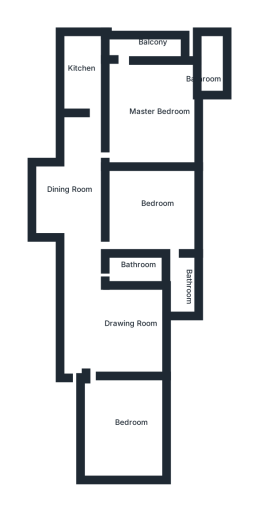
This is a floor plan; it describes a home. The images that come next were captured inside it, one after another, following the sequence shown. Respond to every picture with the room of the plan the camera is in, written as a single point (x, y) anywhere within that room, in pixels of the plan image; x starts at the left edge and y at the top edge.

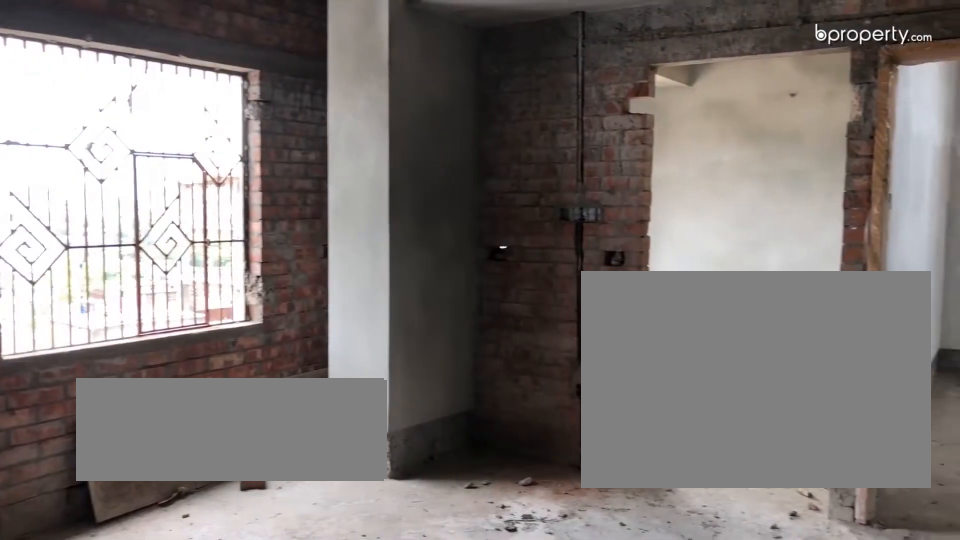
(109, 335)
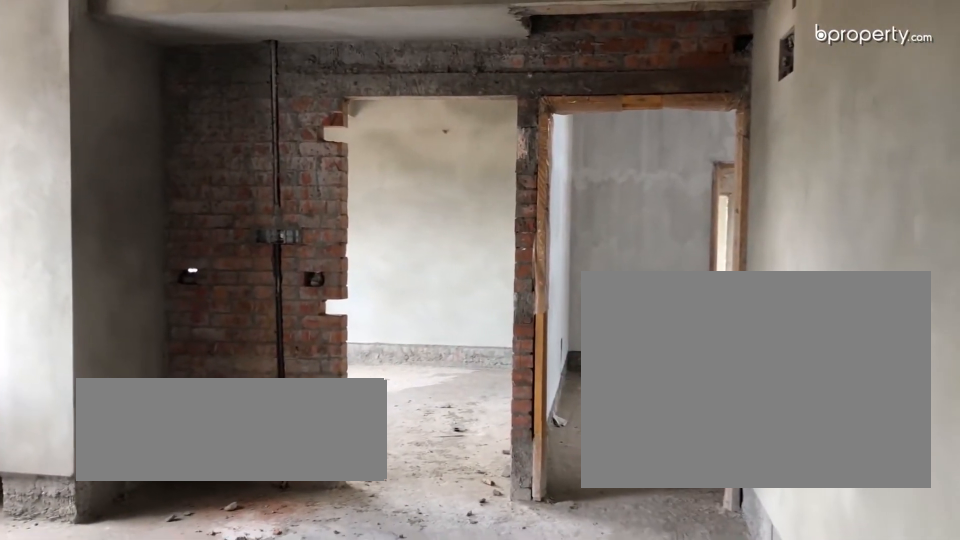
(109, 335)
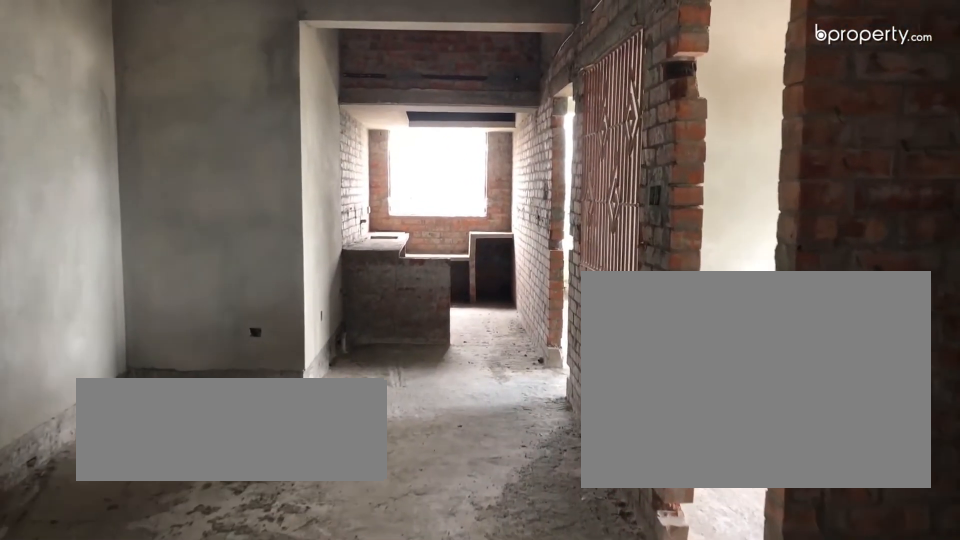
(79, 197)
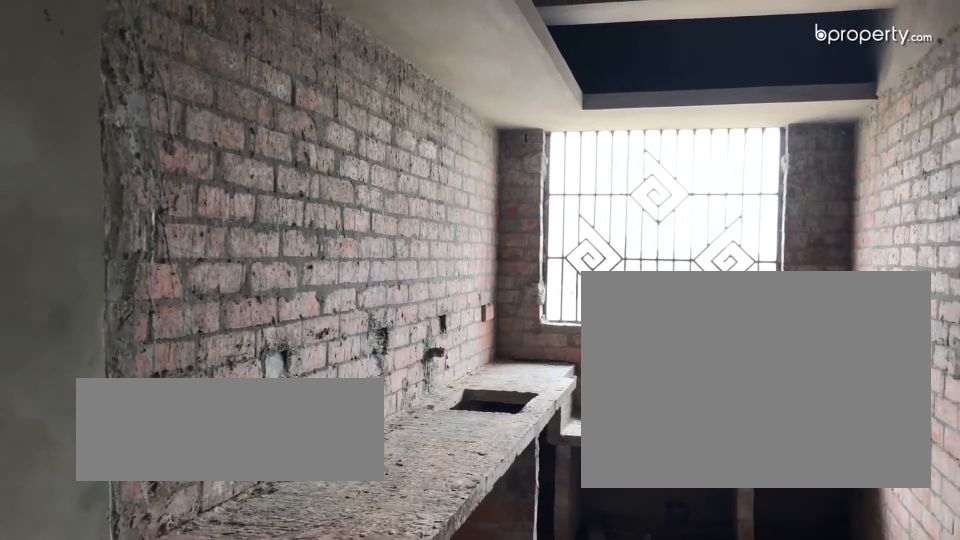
(84, 83)
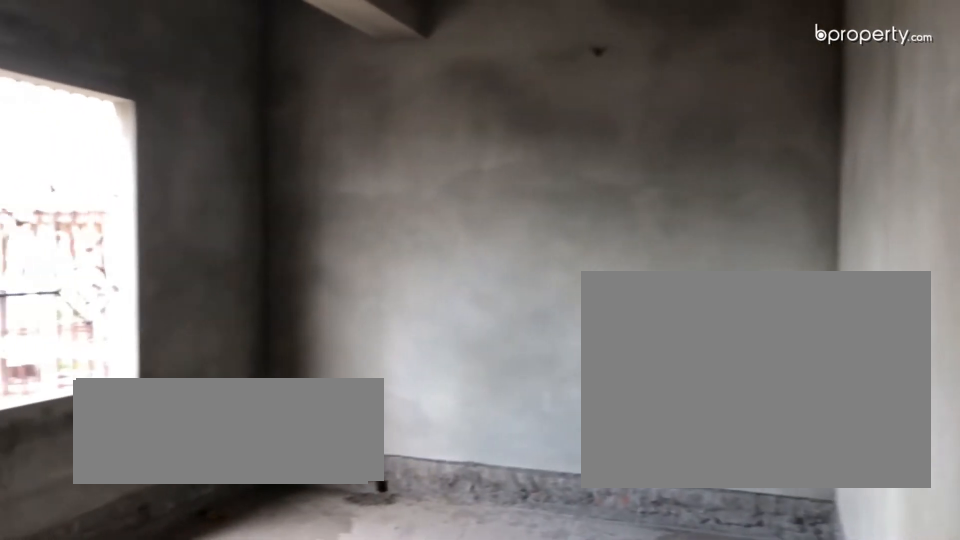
(129, 432)
